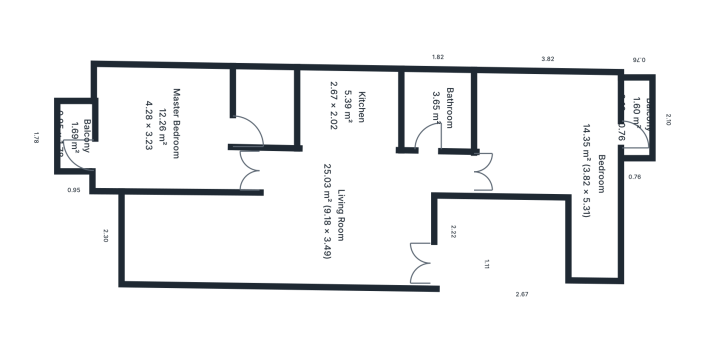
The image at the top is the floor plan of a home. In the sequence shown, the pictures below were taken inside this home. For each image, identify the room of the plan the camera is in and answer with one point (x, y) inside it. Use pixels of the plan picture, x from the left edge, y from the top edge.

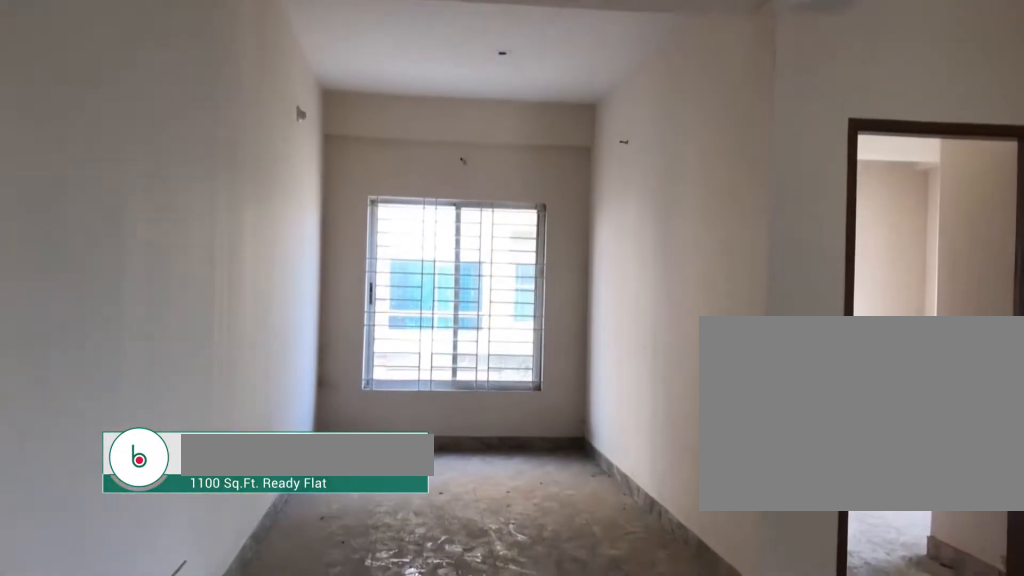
(324, 228)
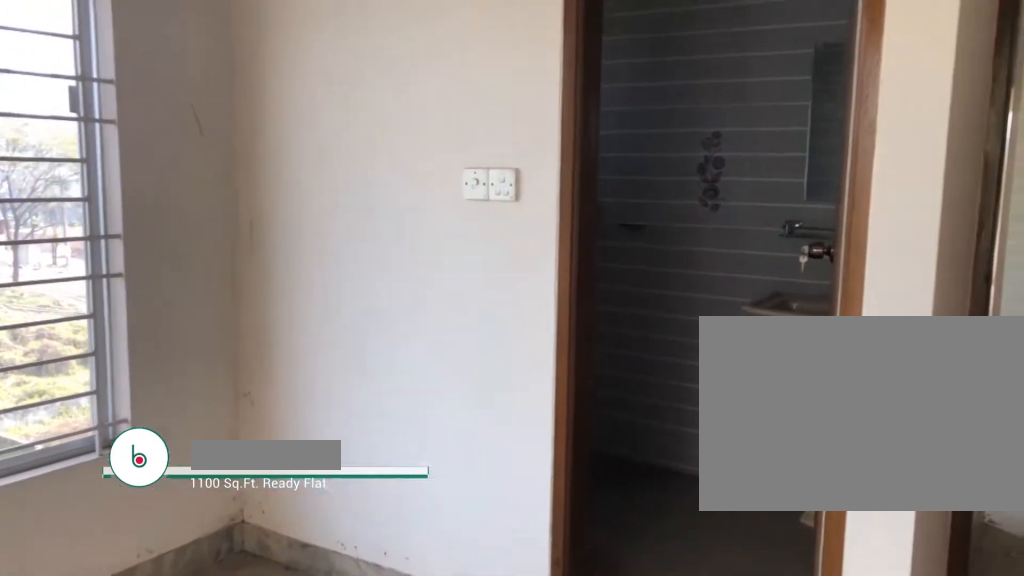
(204, 148)
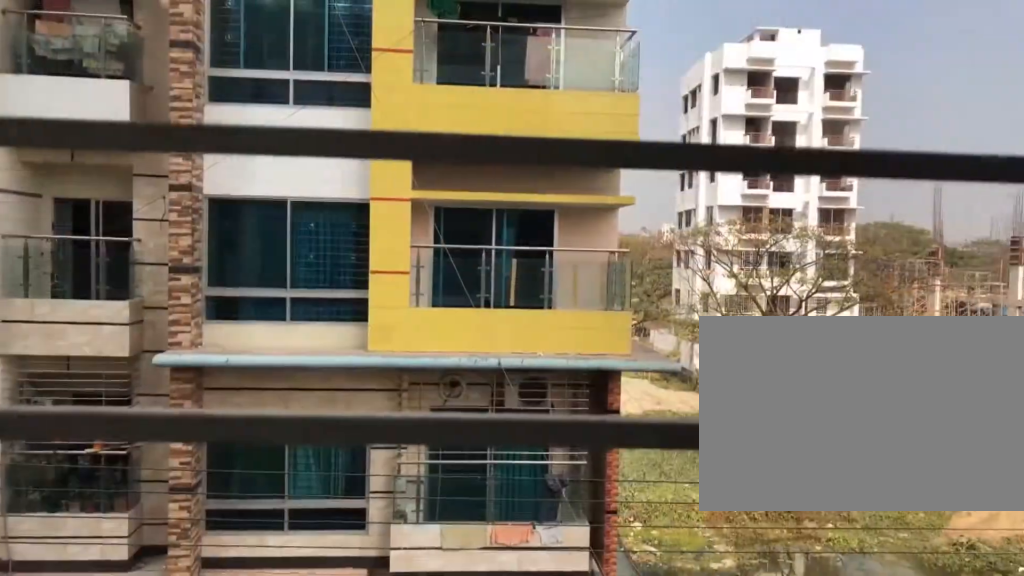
(73, 135)
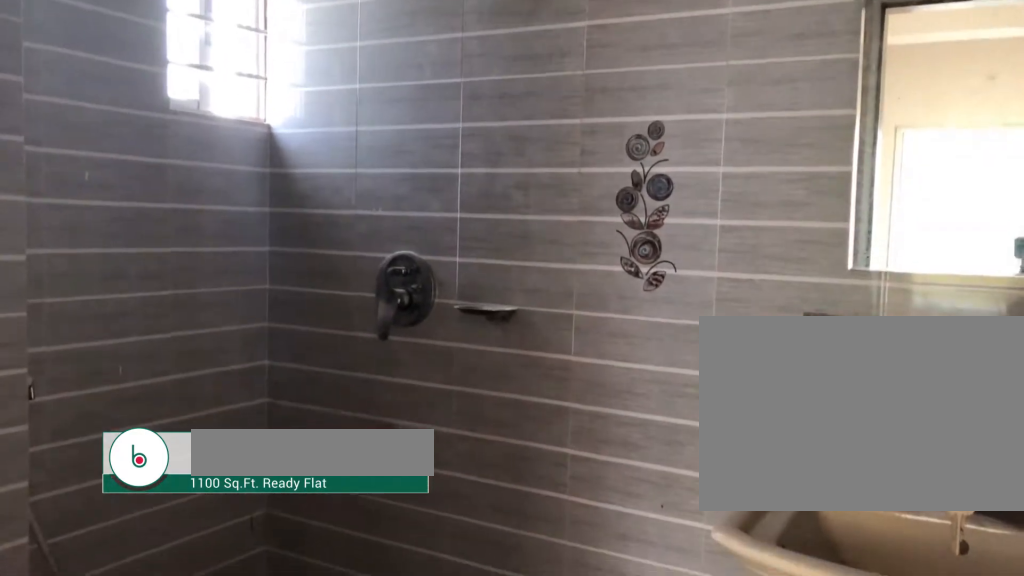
(275, 102)
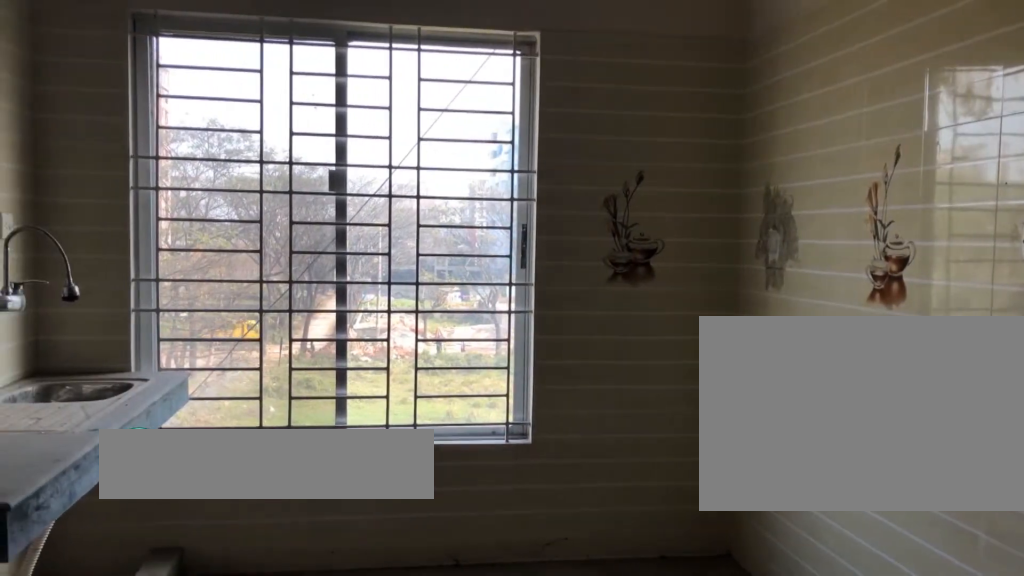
(347, 140)
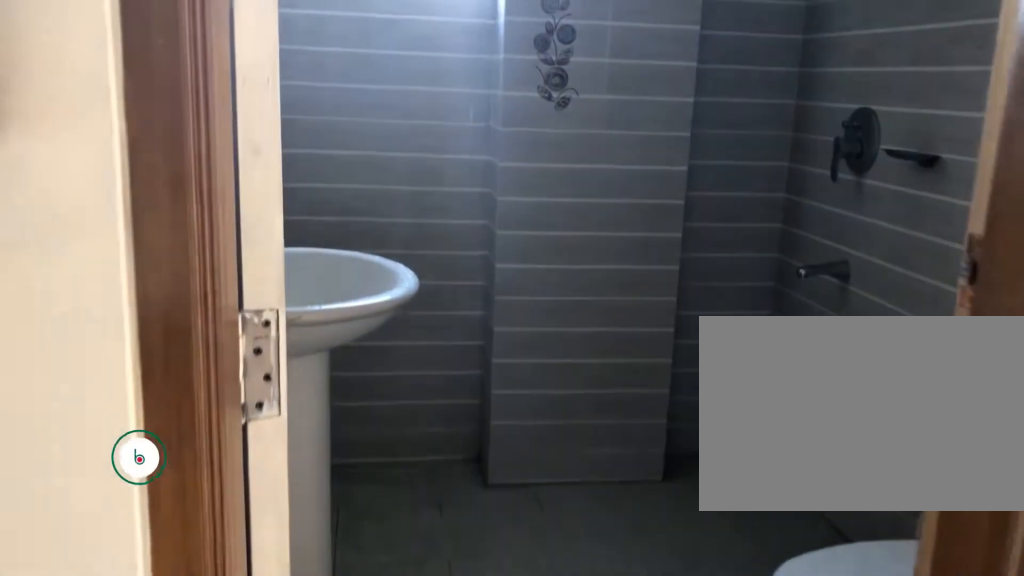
(438, 100)
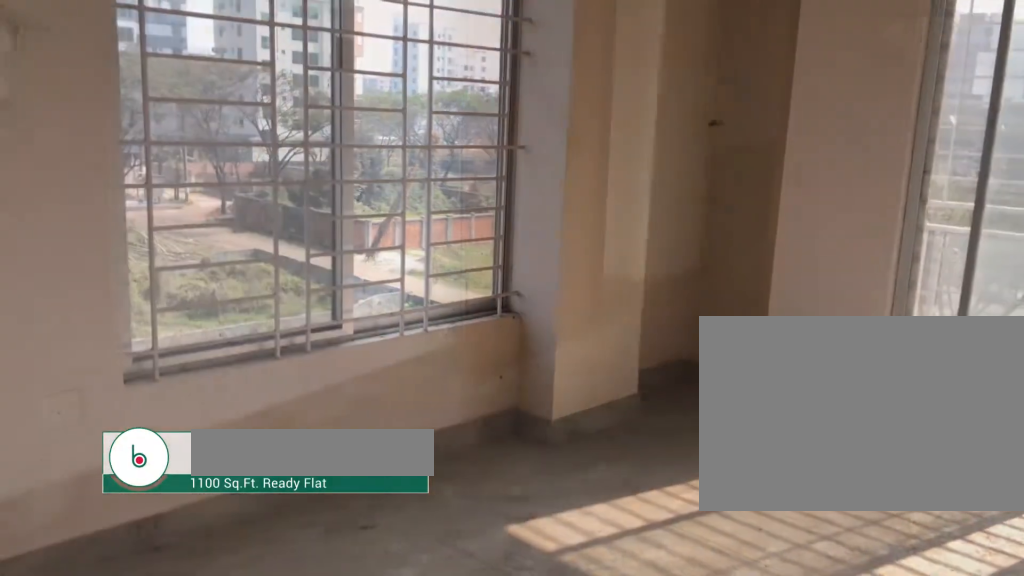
(518, 135)
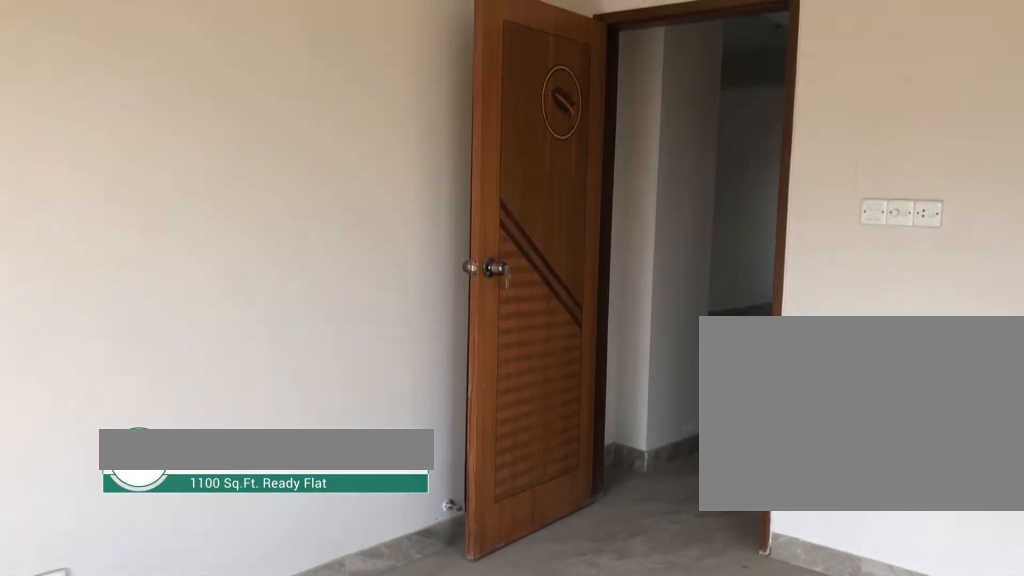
(518, 135)
